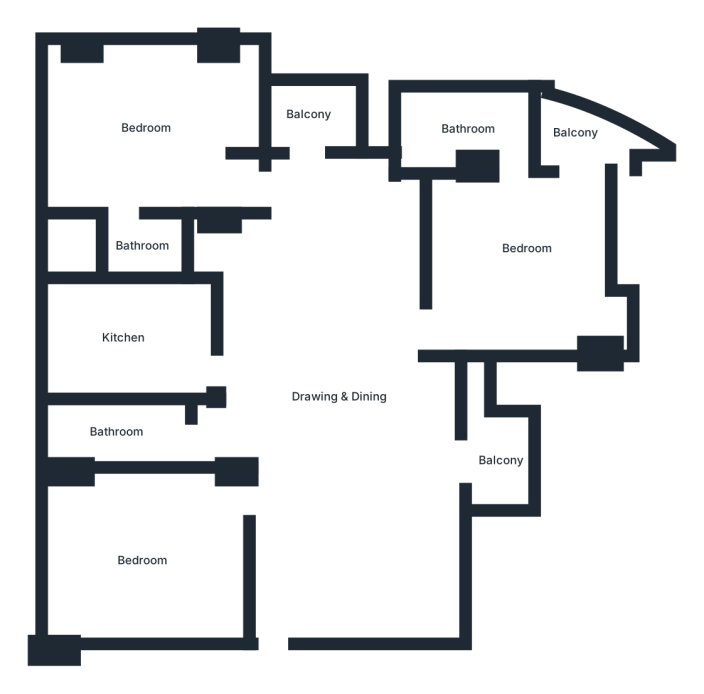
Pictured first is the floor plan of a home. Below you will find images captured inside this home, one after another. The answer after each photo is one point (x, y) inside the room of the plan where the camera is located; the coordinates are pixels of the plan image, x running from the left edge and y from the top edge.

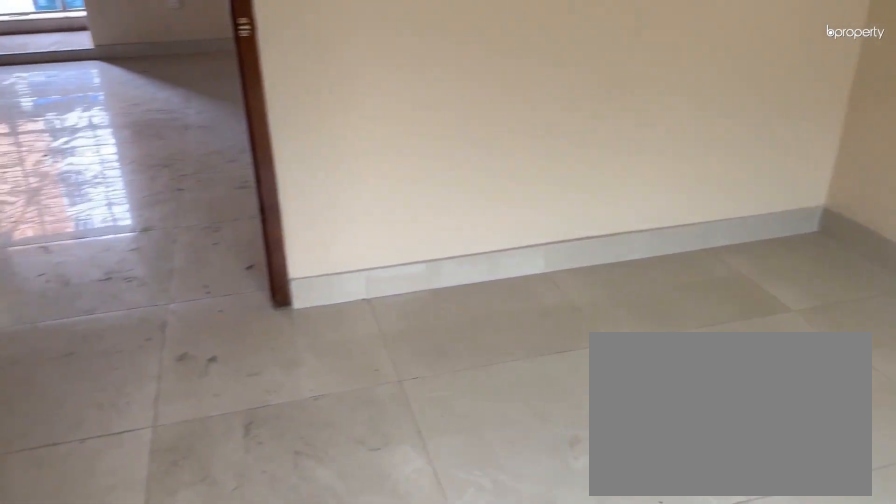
(142, 570)
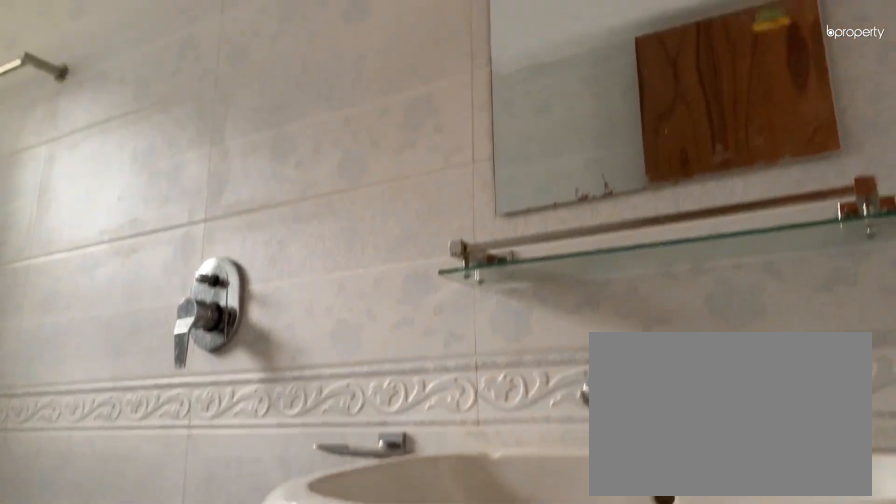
(117, 439)
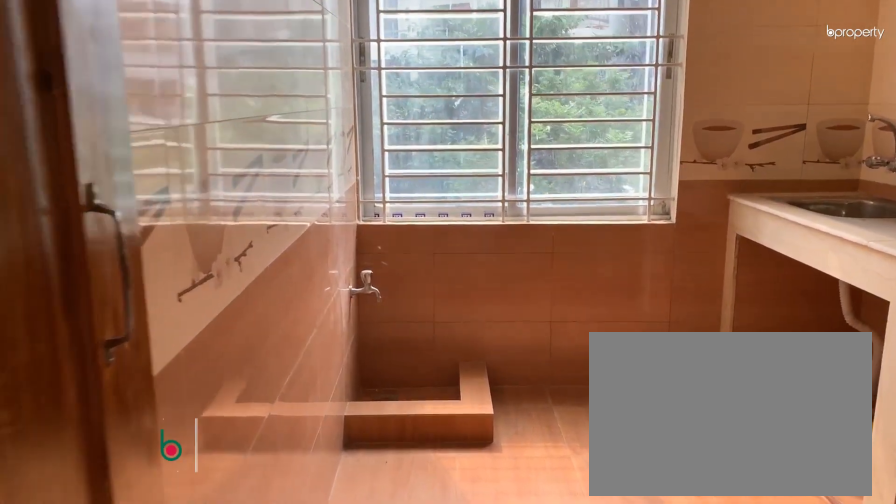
(193, 367)
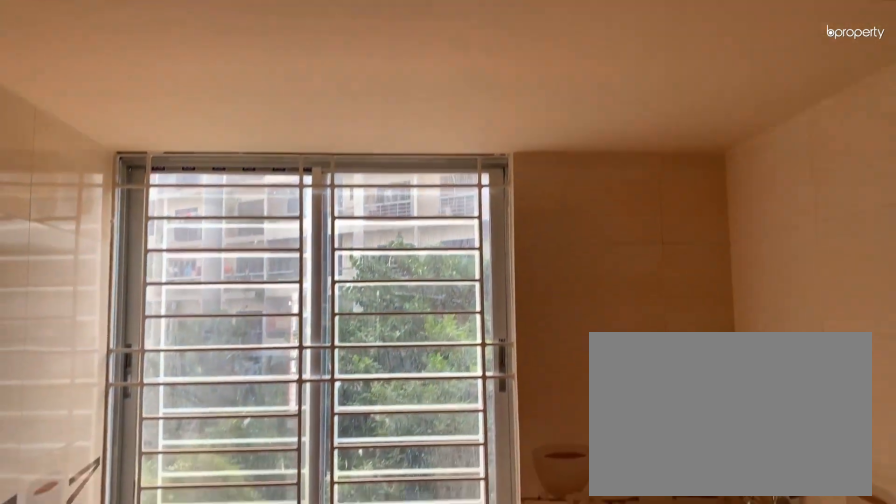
(129, 340)
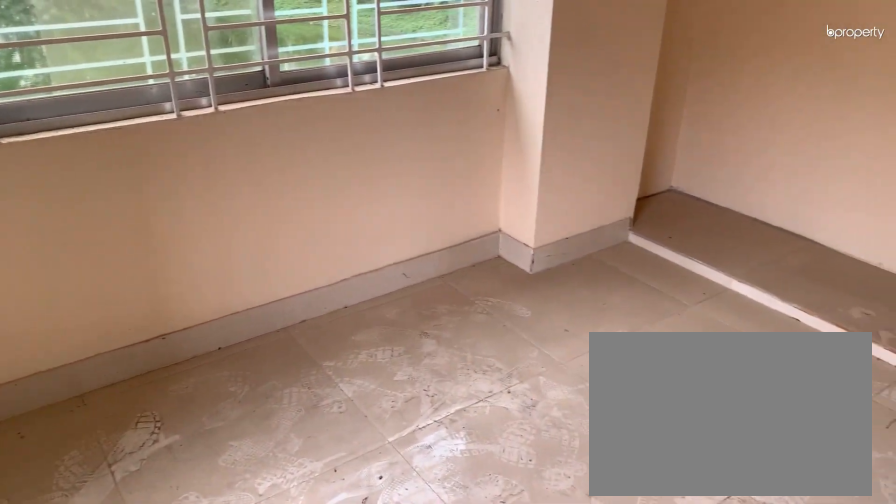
(150, 135)
